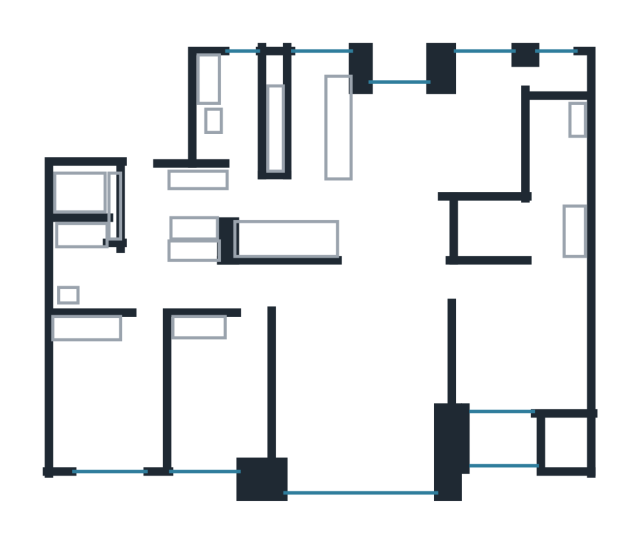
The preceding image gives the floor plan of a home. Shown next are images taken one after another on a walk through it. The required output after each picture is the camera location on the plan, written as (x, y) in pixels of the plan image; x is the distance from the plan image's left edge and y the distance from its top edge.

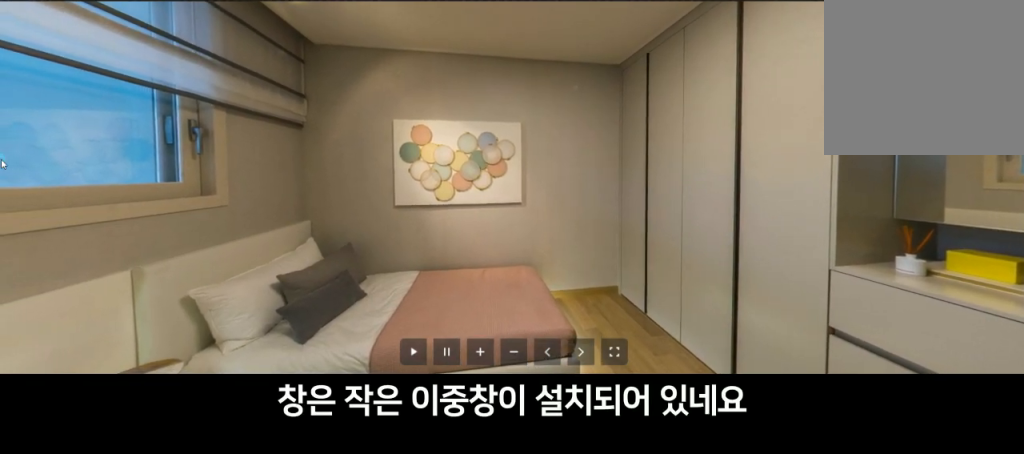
(110, 388)
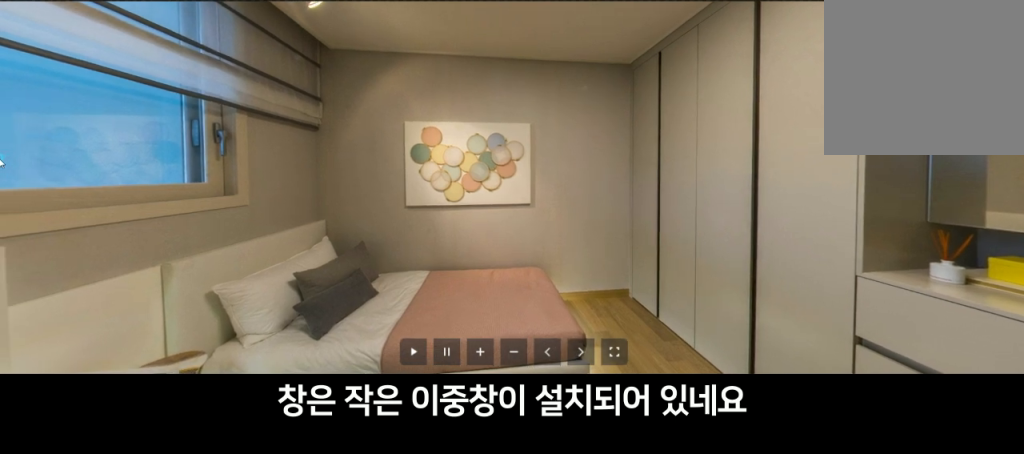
(110, 388)
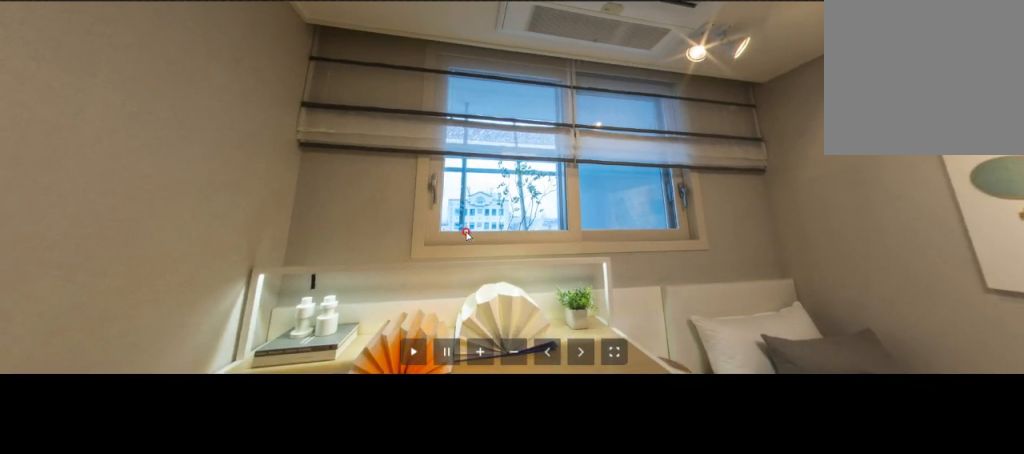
(108, 389)
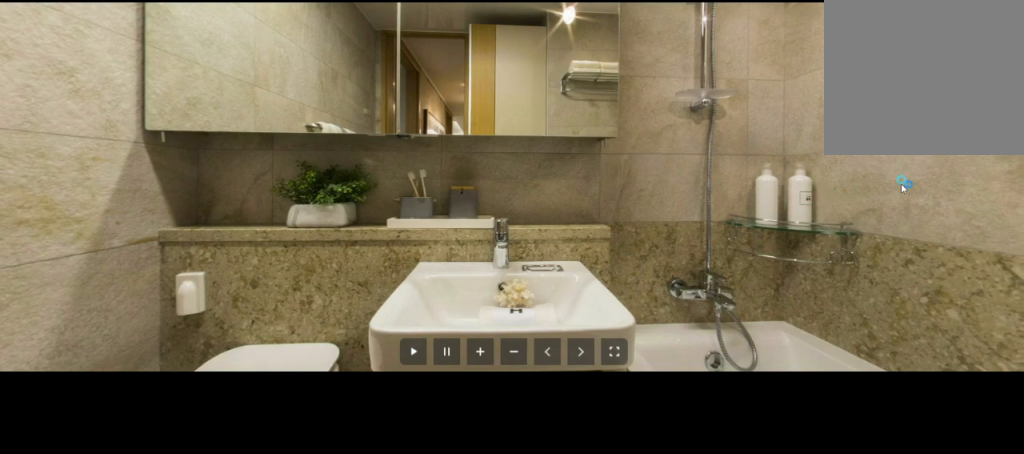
(62, 262)
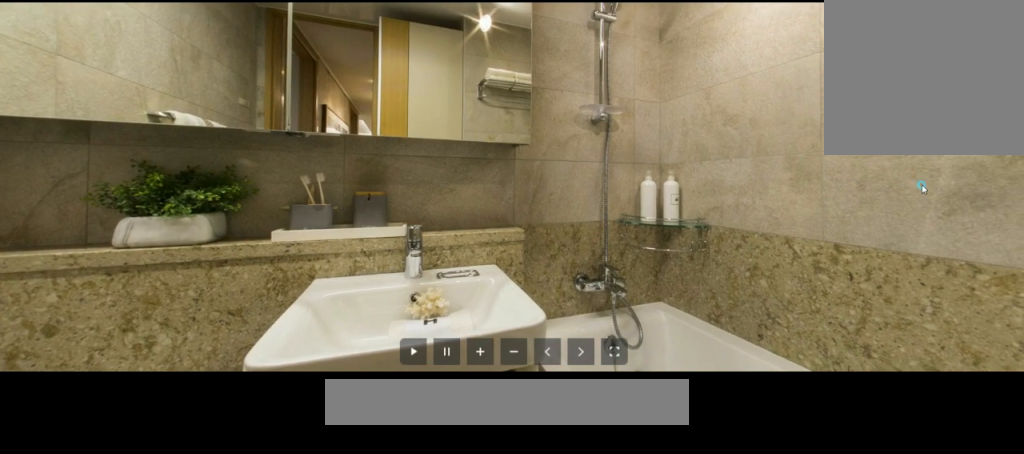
(62, 231)
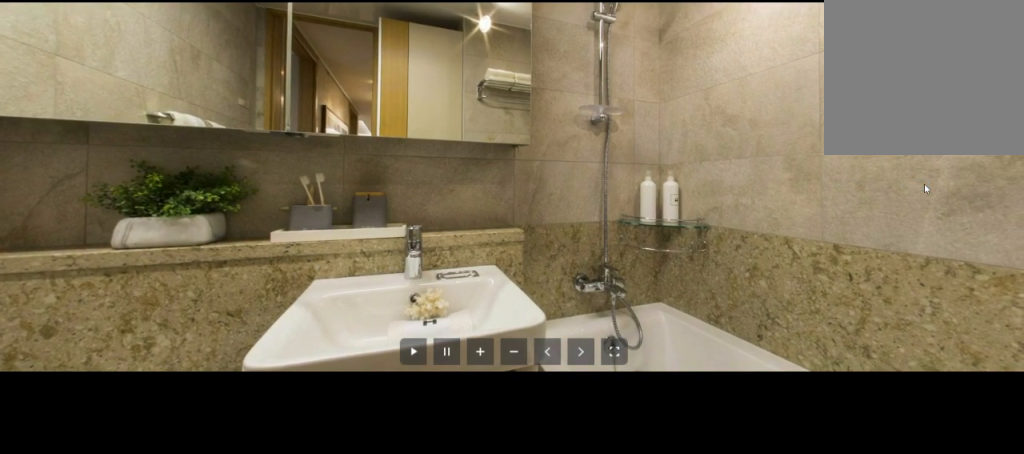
(62, 231)
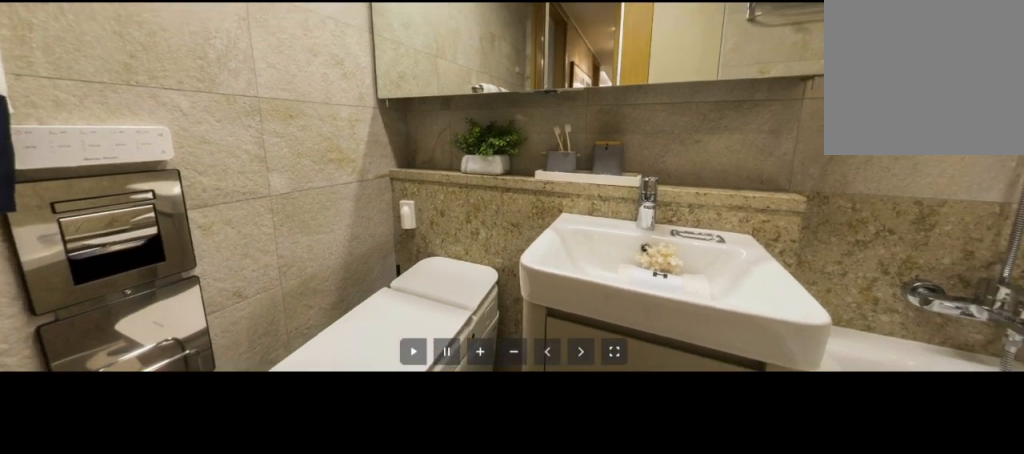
(65, 299)
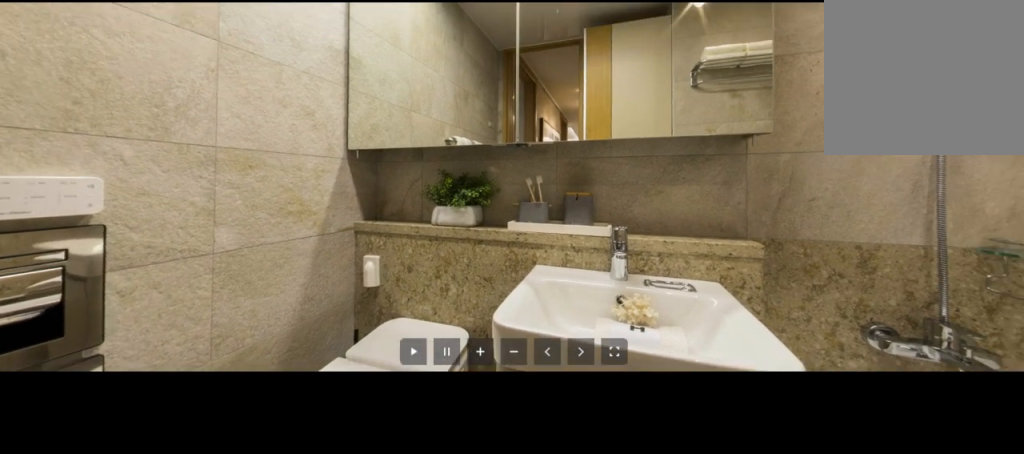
(62, 298)
